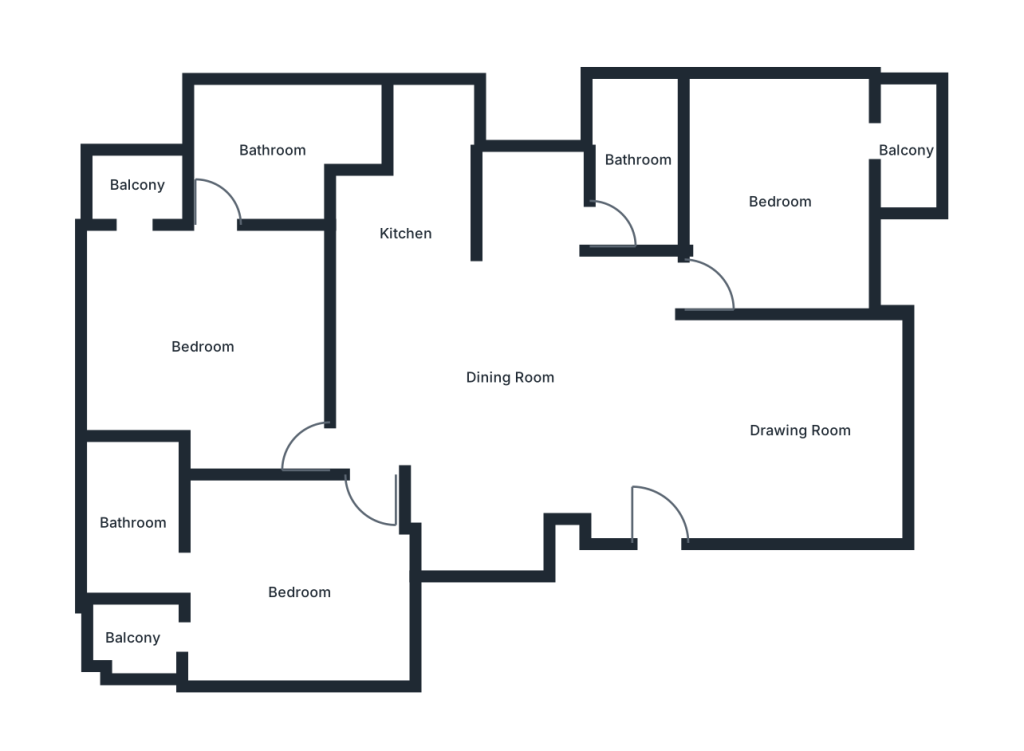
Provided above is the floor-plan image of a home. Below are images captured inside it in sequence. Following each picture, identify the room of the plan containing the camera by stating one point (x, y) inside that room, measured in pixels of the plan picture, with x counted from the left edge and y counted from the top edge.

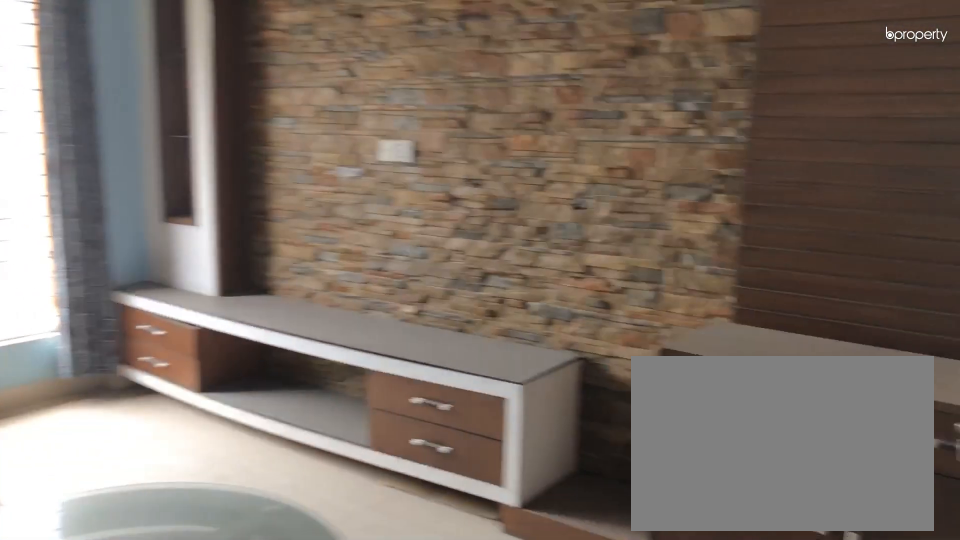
(800, 427)
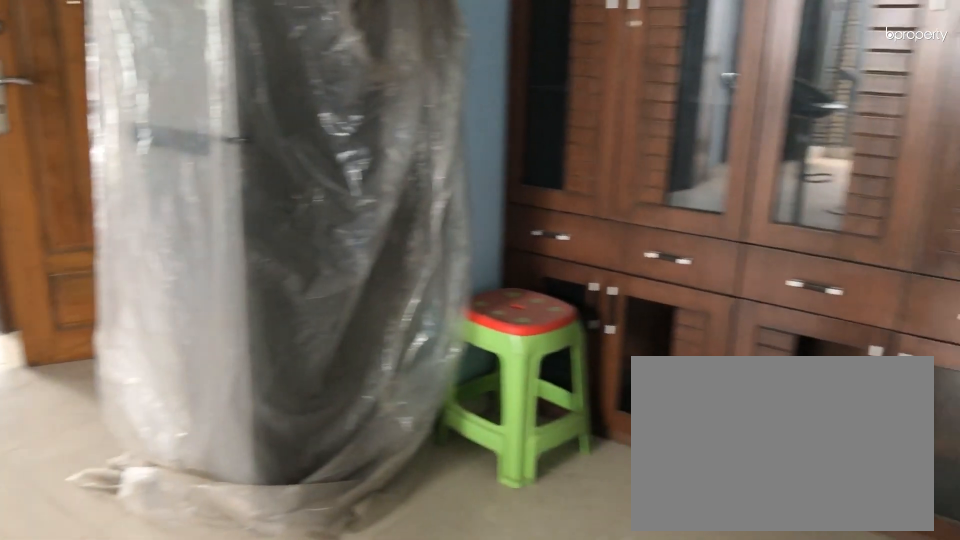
(508, 377)
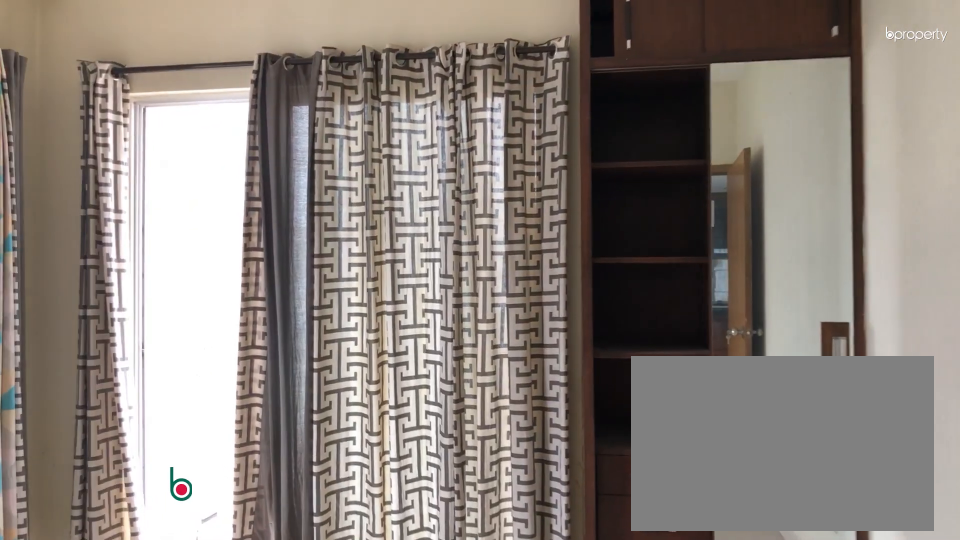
(781, 203)
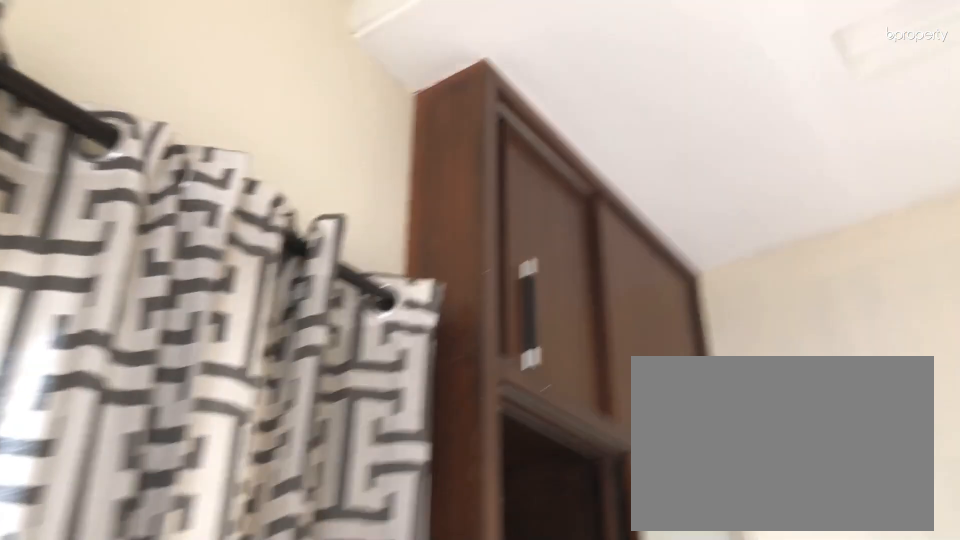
(781, 203)
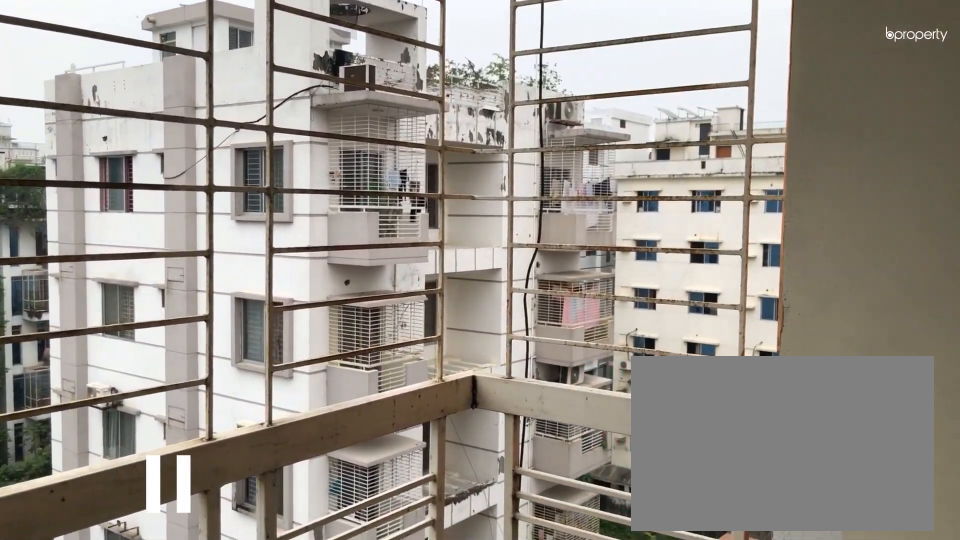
(907, 147)
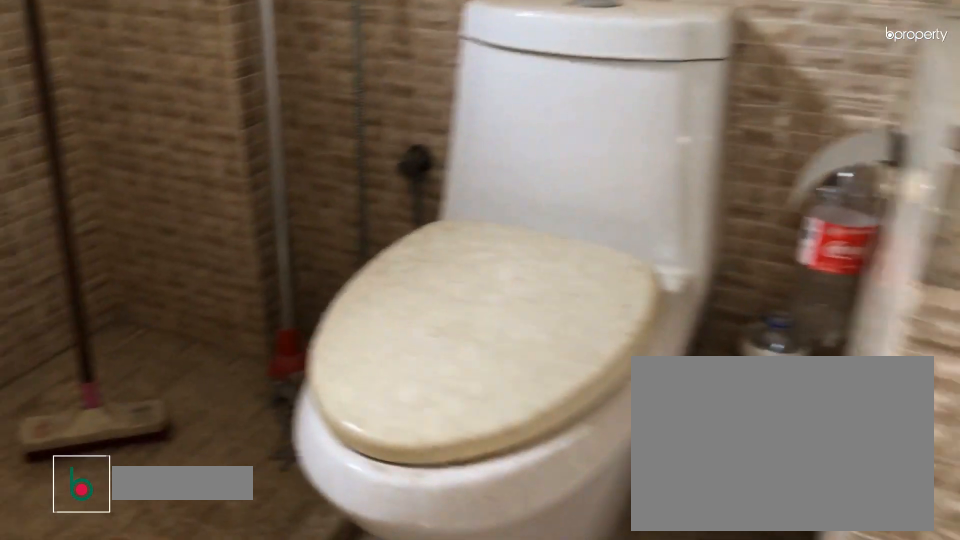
(637, 157)
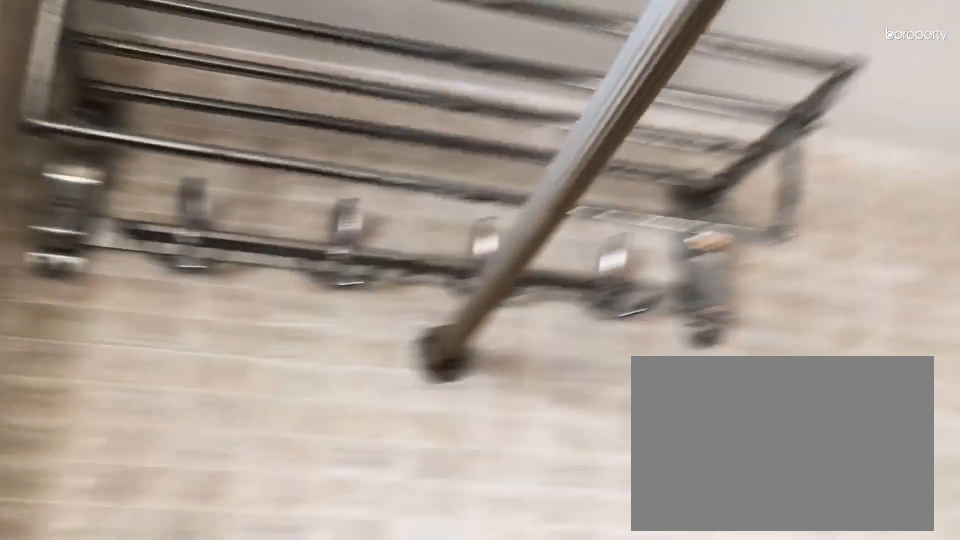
(637, 157)
